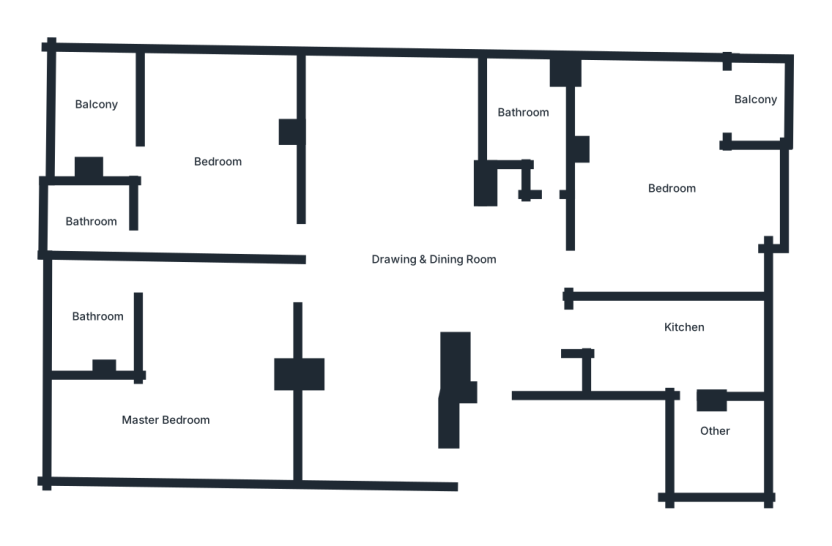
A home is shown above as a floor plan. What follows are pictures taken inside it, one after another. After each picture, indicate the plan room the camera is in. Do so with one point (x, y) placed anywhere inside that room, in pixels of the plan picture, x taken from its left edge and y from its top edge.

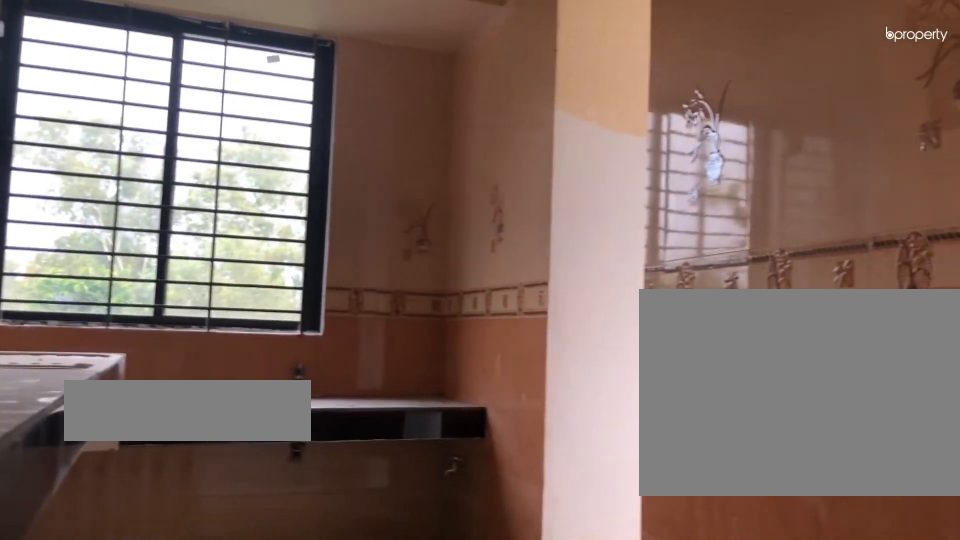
(686, 339)
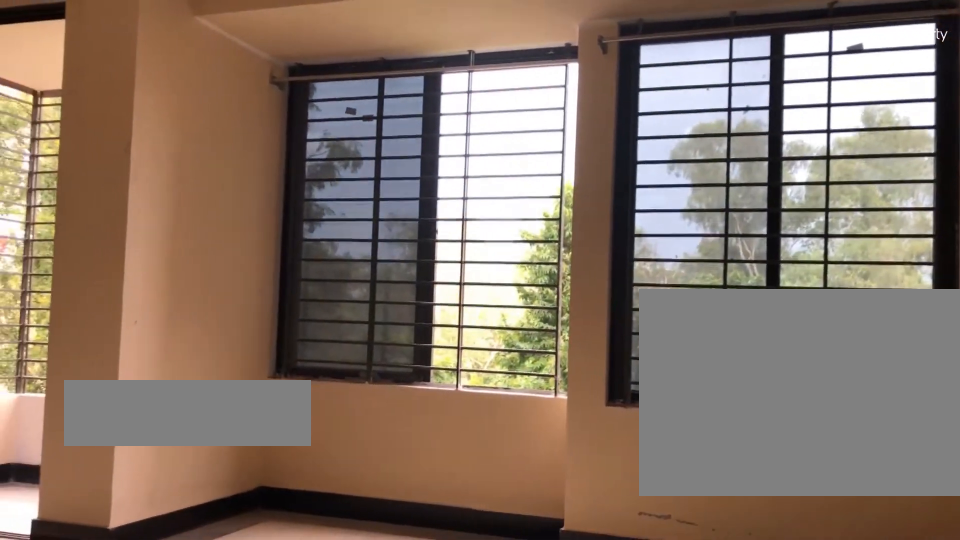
(660, 184)
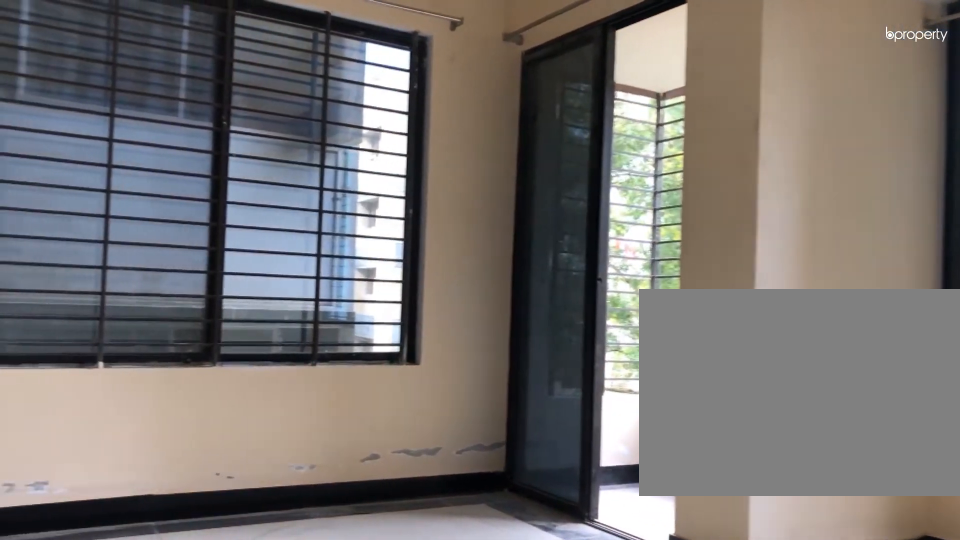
(660, 184)
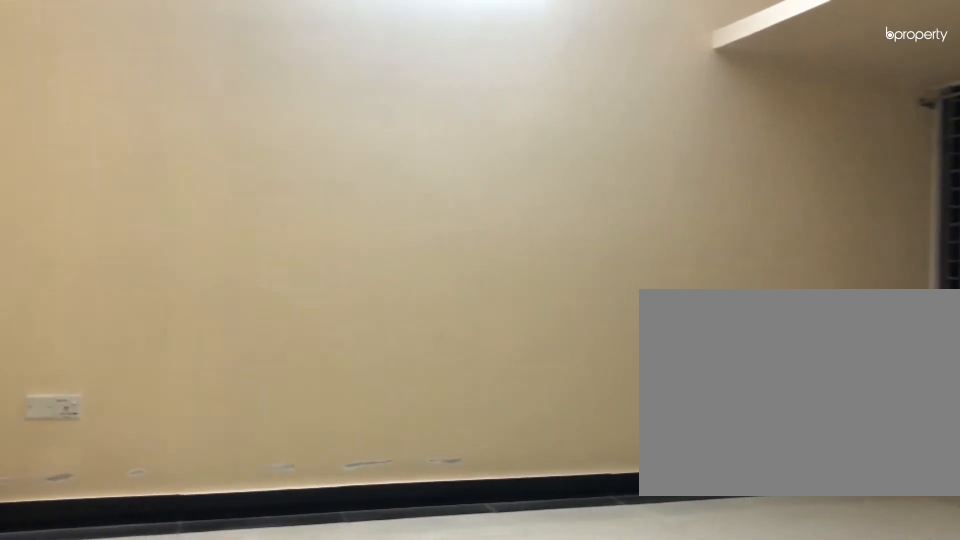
(195, 369)
